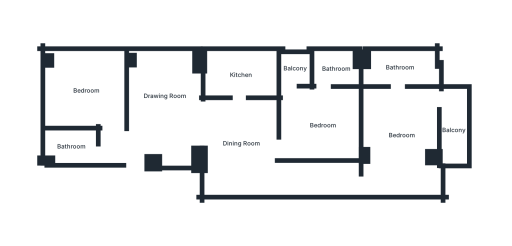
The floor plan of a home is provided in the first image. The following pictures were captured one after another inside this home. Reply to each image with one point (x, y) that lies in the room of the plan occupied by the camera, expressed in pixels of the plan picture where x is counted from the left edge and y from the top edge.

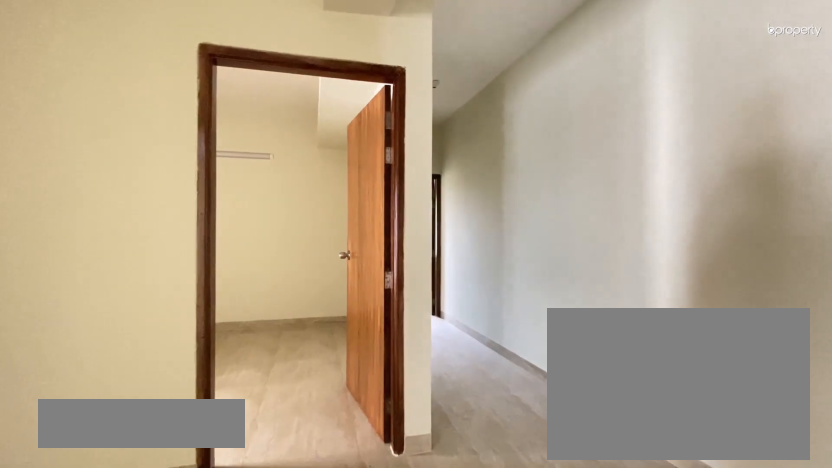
(241, 143)
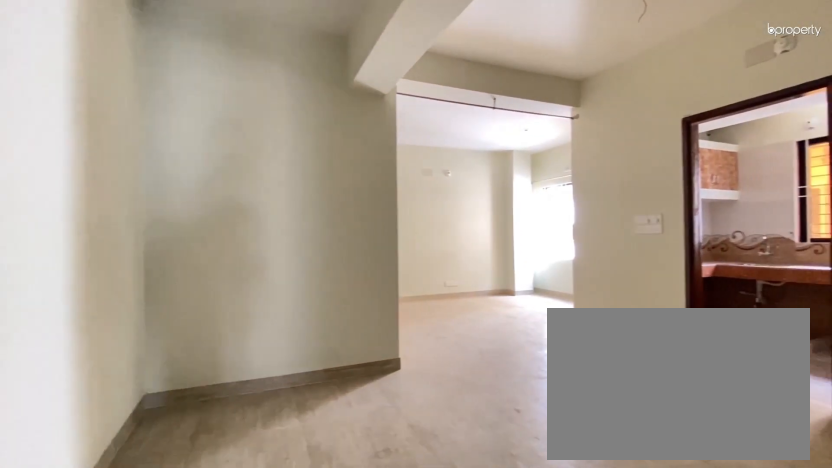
(241, 143)
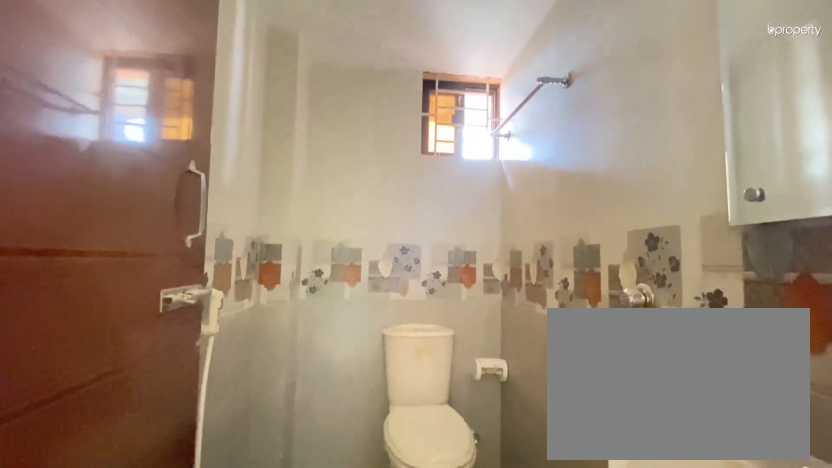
(69, 147)
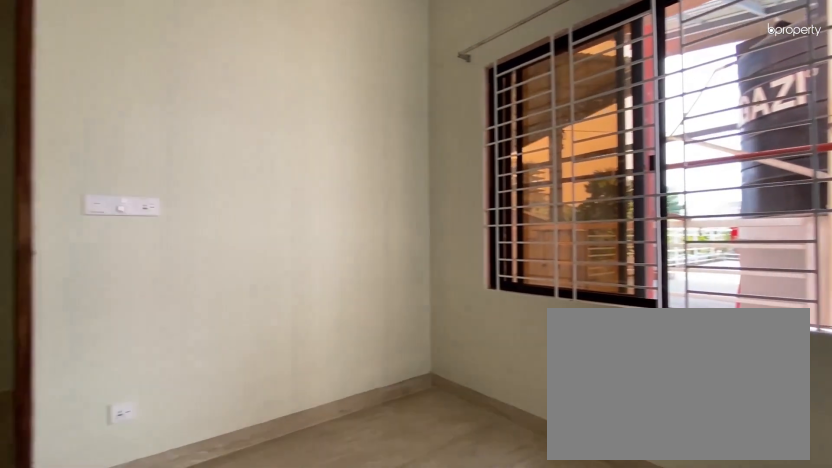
(85, 91)
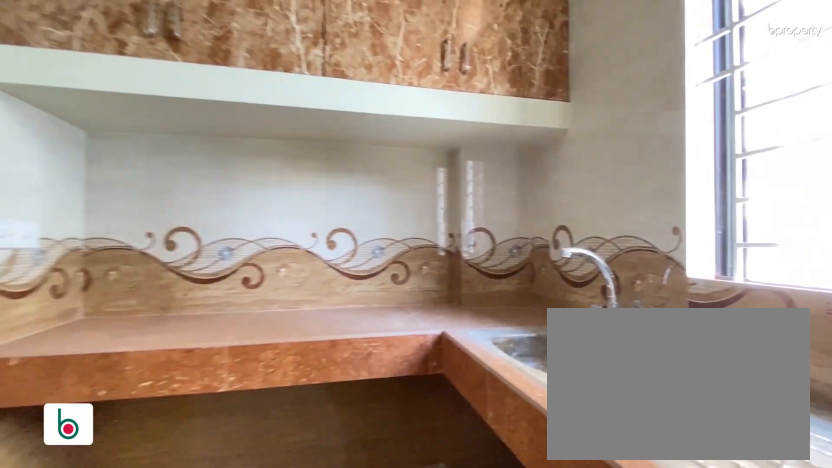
(240, 75)
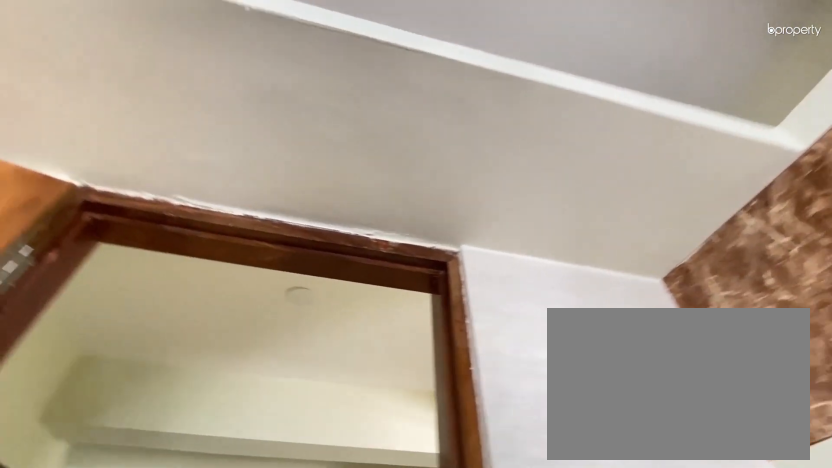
(240, 75)
